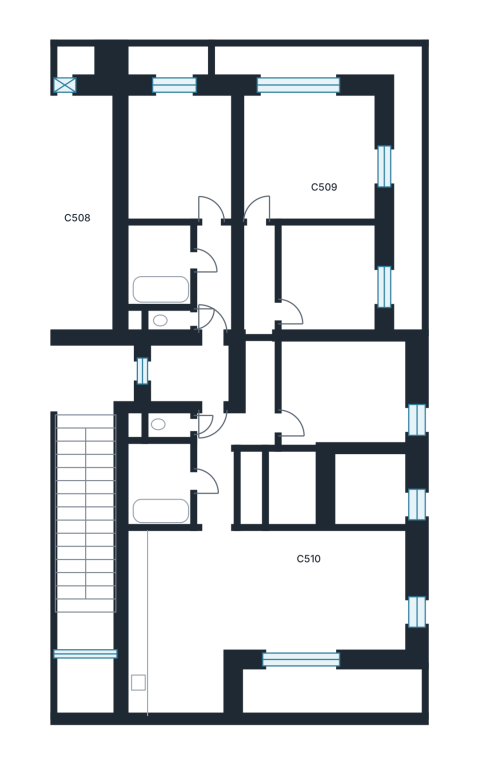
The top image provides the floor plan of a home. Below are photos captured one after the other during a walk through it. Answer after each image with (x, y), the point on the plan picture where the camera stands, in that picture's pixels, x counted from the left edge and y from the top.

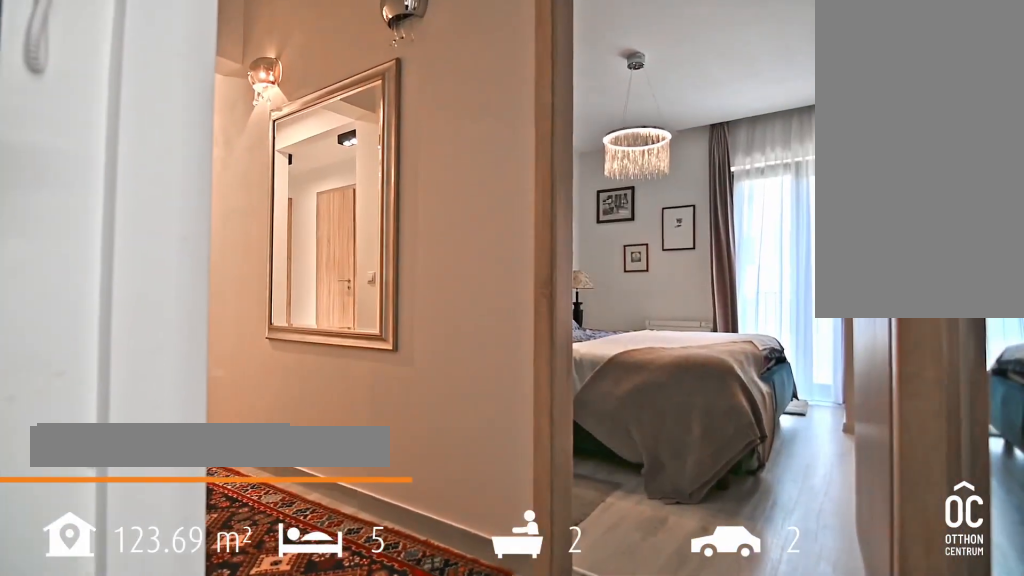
(253, 377)
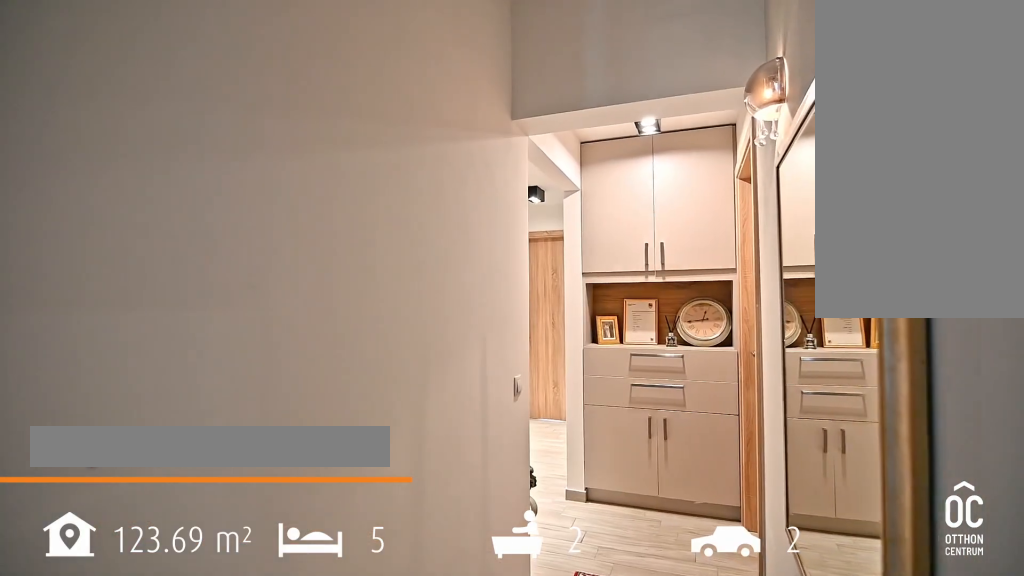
(253, 377)
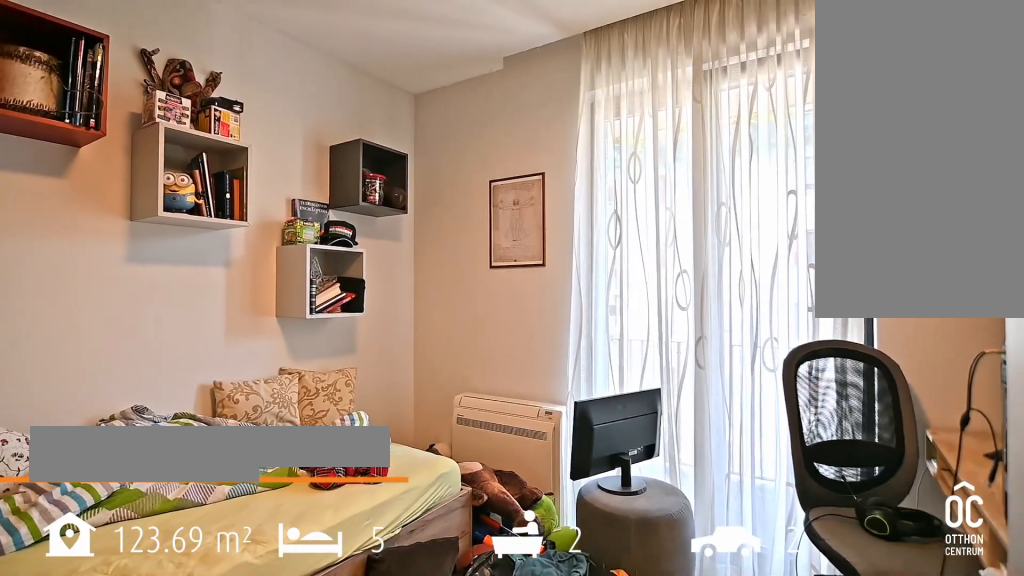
(324, 279)
